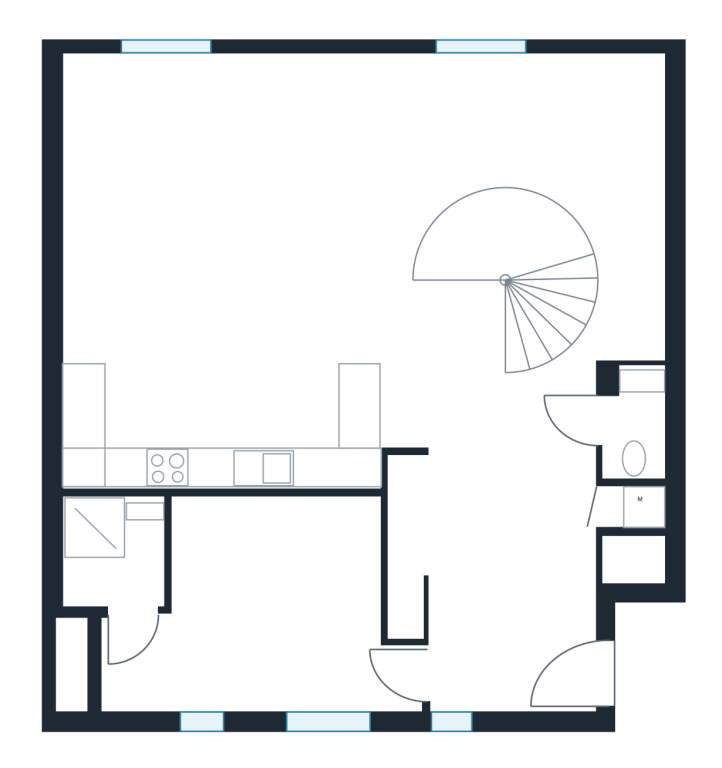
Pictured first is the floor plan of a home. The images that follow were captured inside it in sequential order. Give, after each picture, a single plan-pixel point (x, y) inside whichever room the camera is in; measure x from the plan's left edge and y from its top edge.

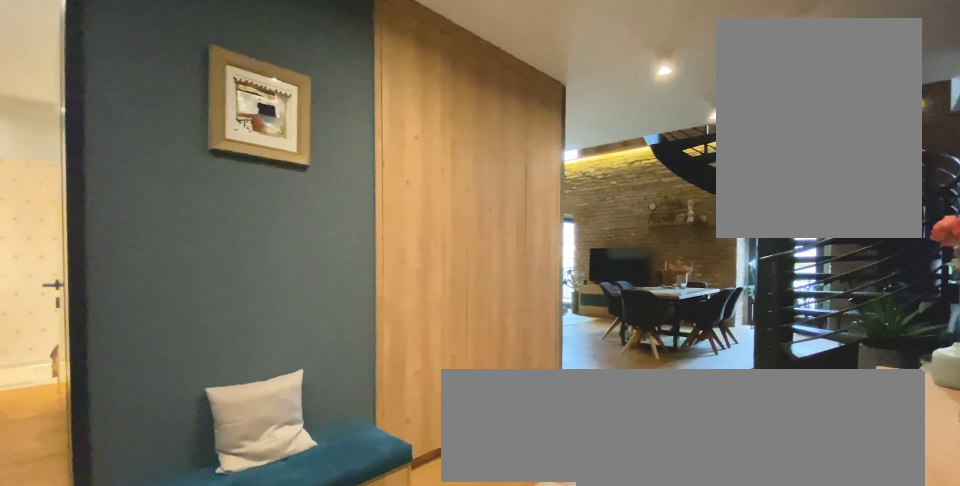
(517, 592)
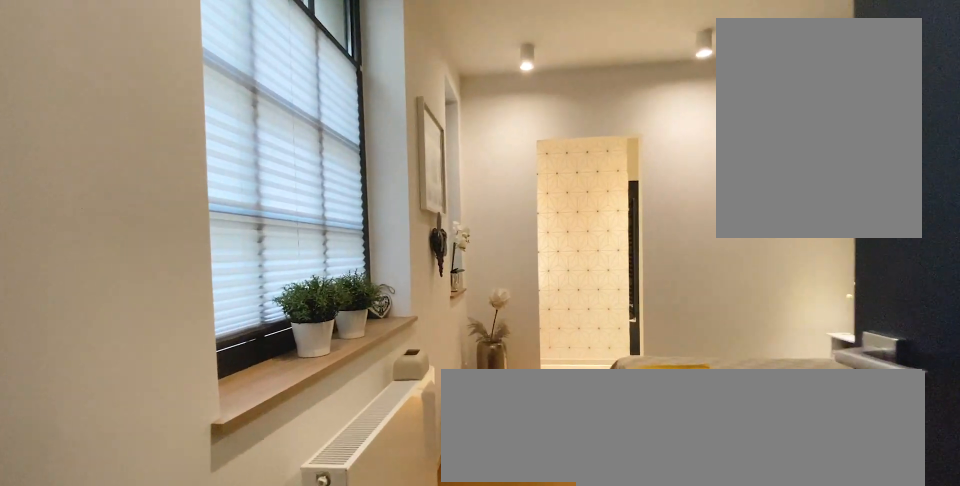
(269, 592)
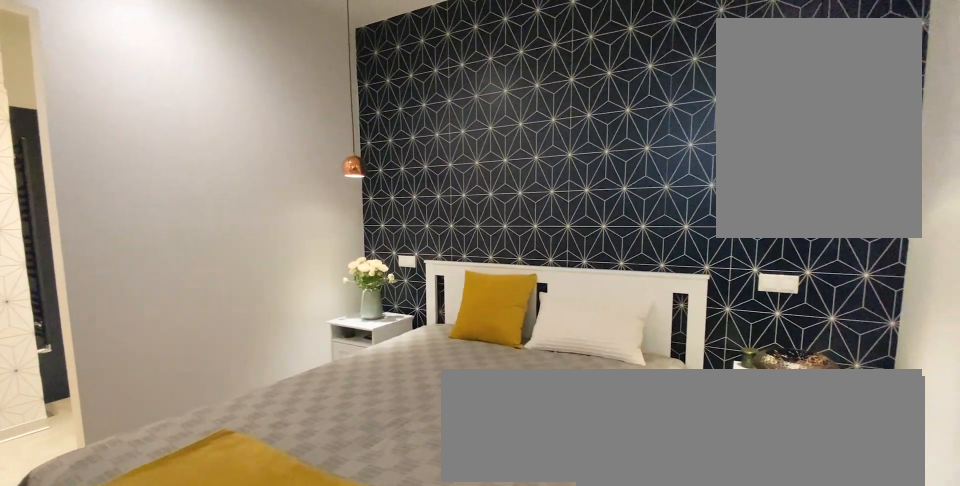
(269, 592)
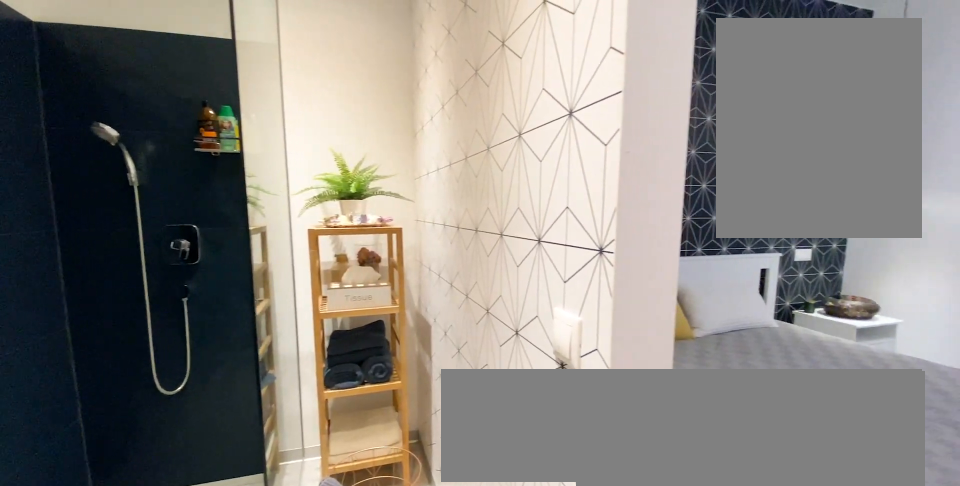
(122, 592)
